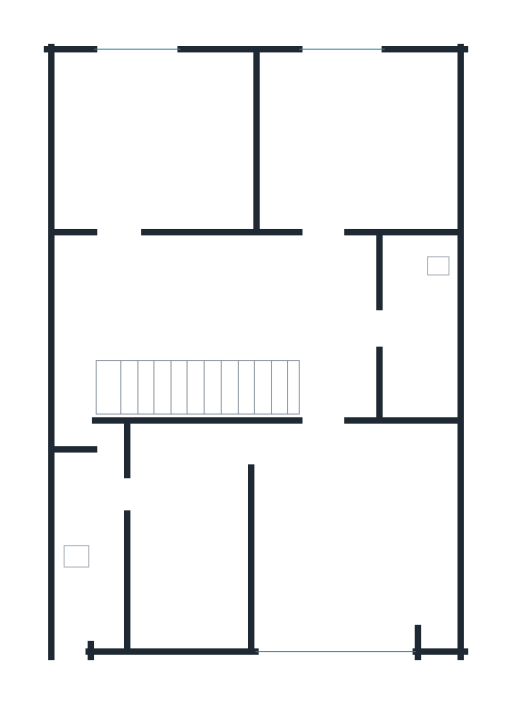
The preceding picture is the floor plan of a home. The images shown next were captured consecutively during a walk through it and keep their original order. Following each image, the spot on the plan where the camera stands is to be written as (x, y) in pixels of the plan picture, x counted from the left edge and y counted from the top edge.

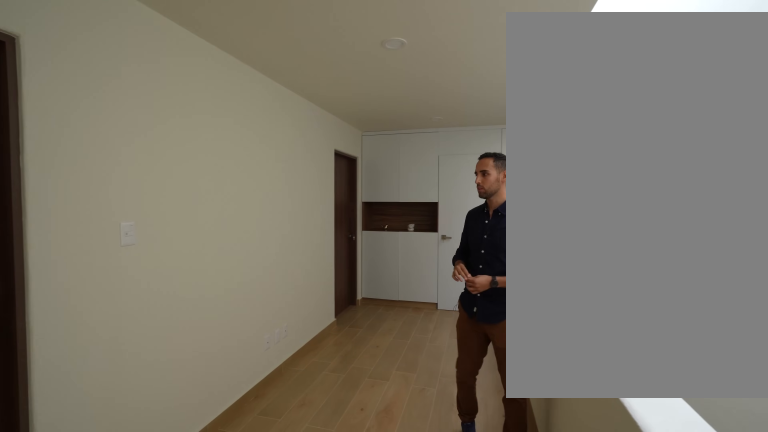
(75, 383)
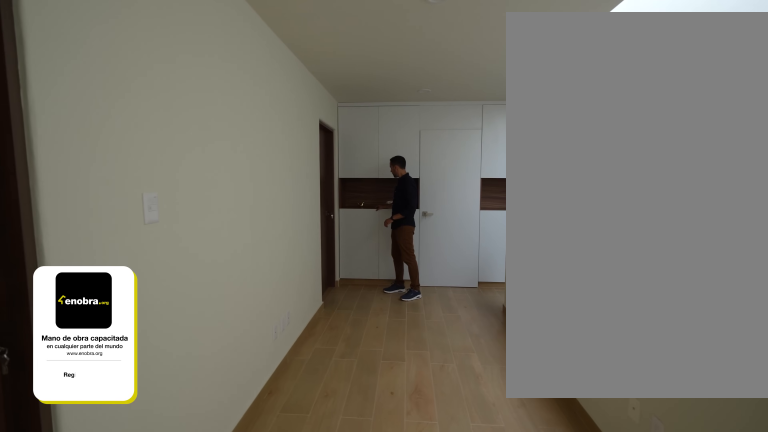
(74, 305)
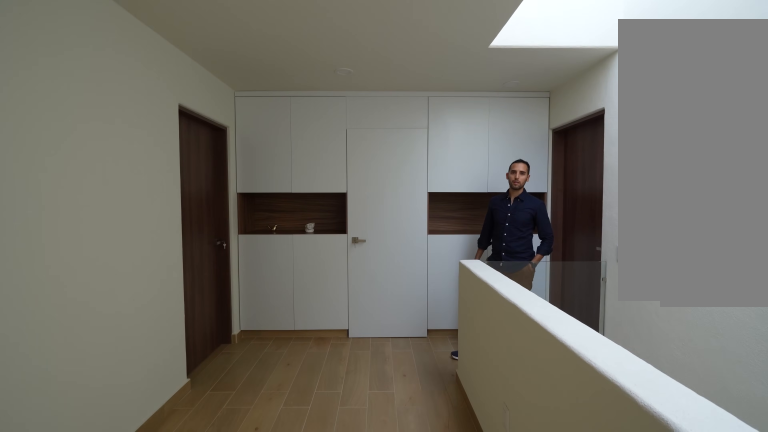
(113, 304)
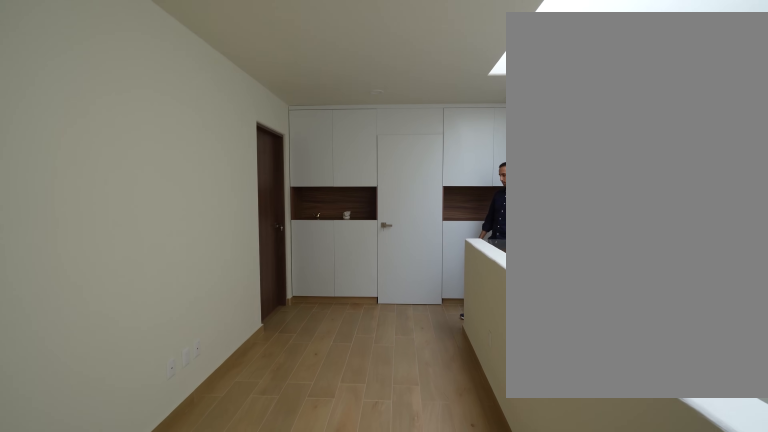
(113, 304)
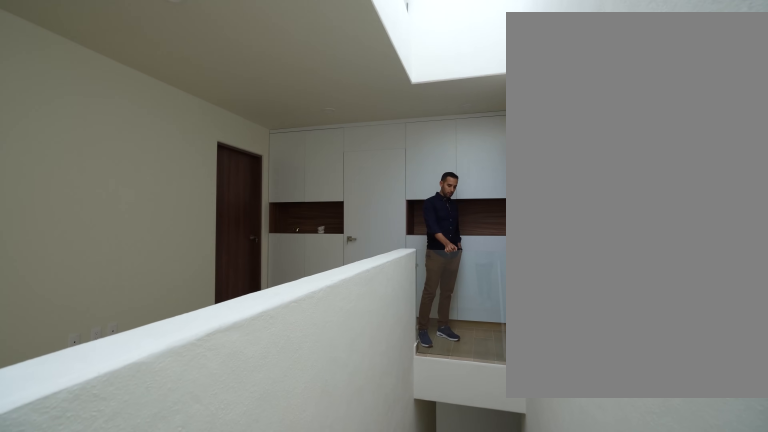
(94, 366)
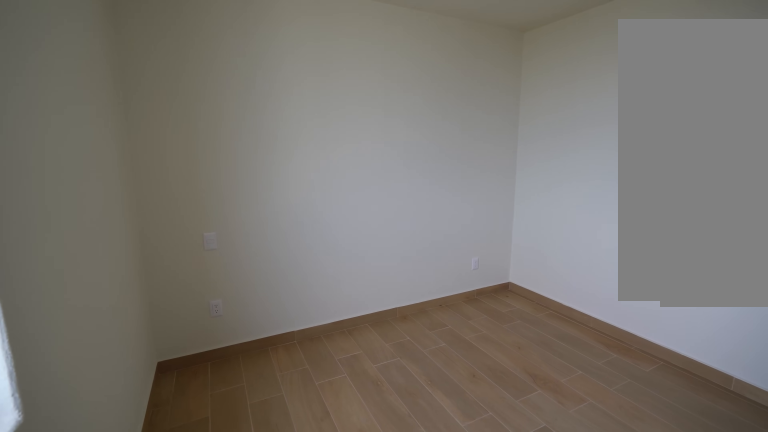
(311, 72)
